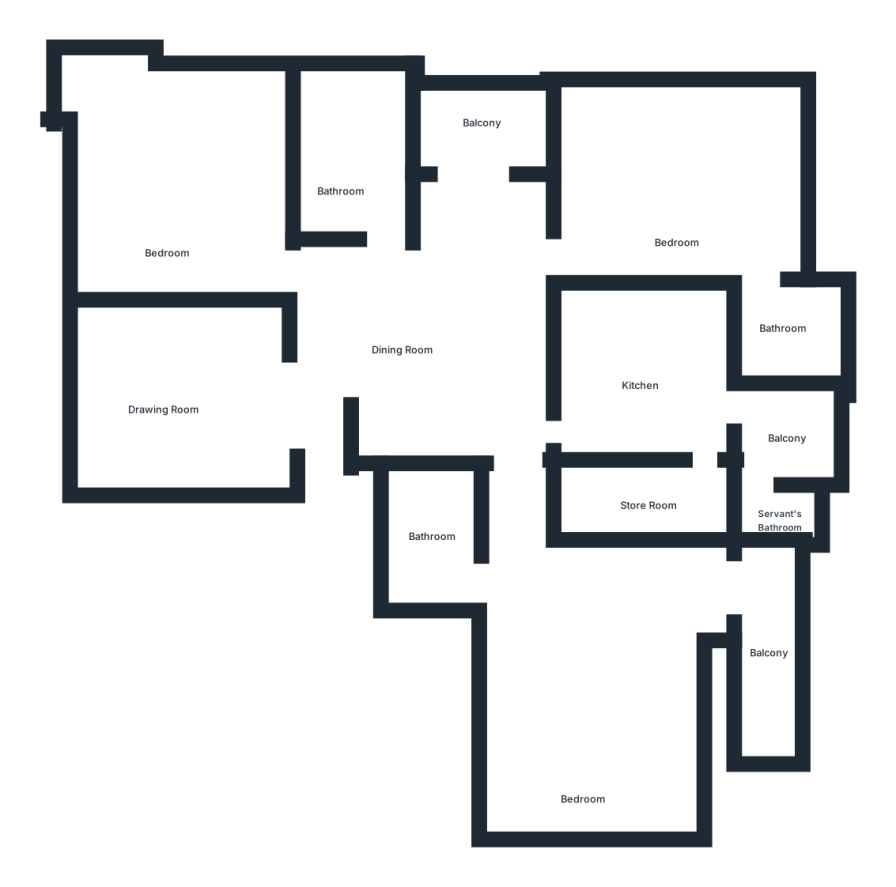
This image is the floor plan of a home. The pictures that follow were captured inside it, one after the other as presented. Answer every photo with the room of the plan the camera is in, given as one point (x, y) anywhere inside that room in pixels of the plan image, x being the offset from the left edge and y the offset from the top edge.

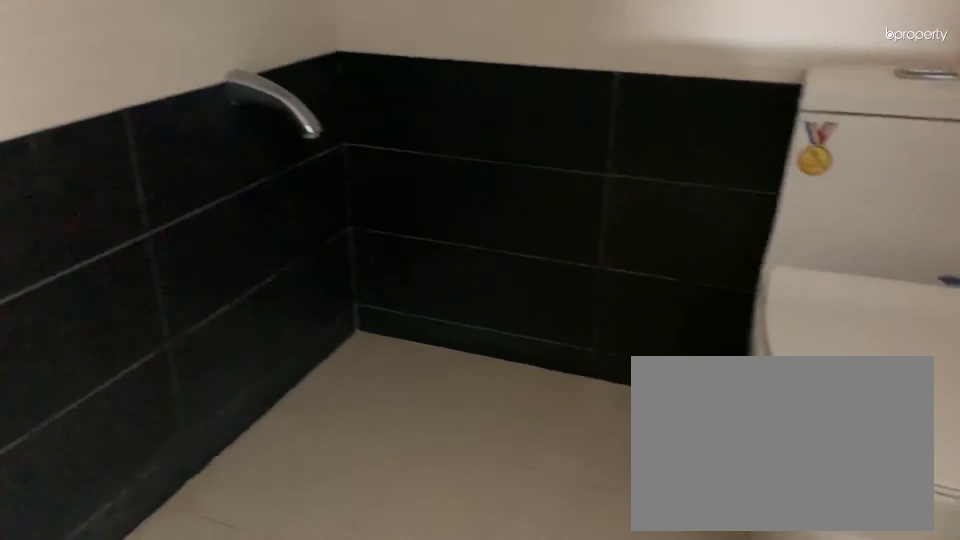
(425, 544)
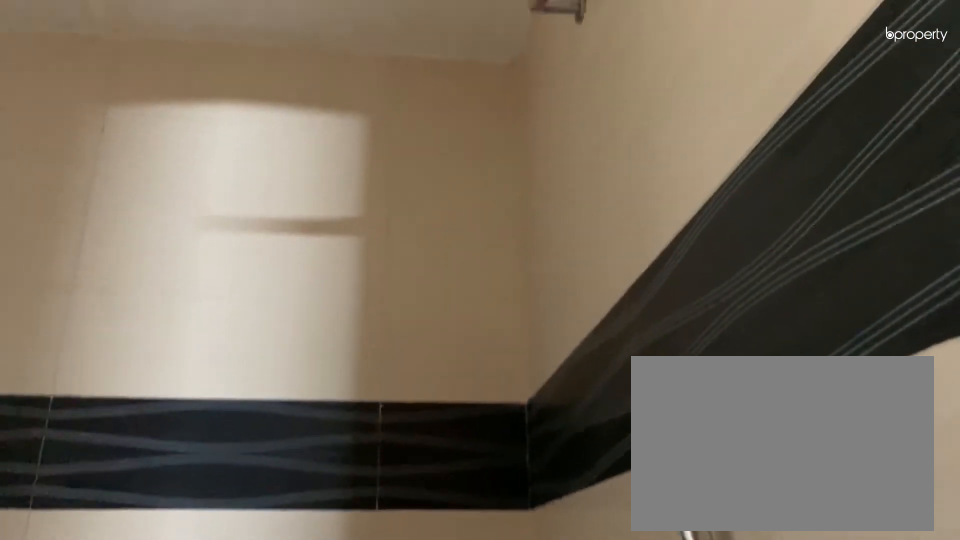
(425, 544)
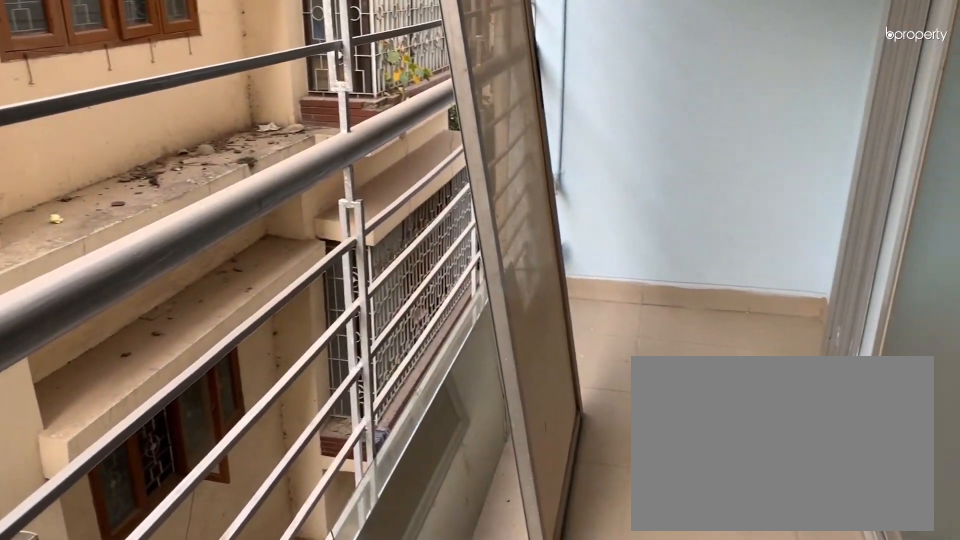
(764, 670)
